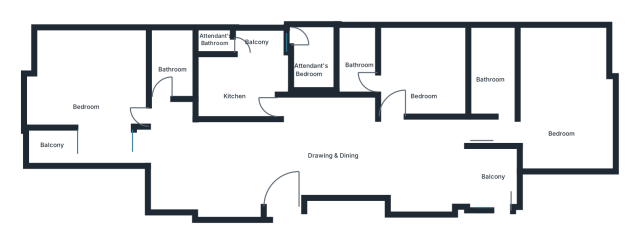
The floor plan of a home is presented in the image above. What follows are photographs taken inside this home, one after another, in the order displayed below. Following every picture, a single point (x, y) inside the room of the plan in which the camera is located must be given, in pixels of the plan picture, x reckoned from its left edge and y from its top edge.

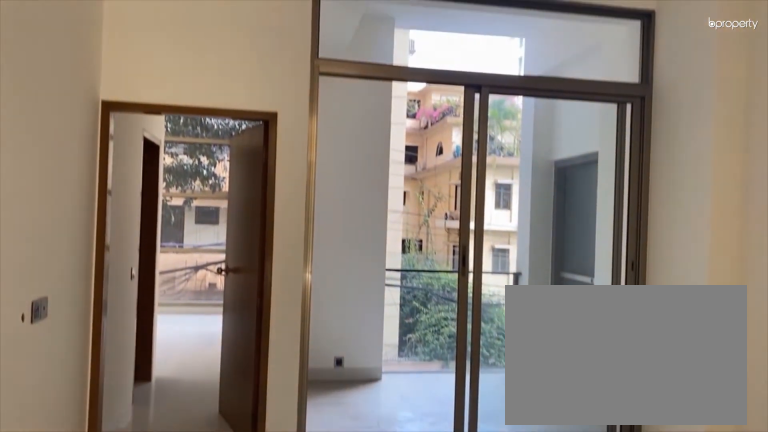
(383, 155)
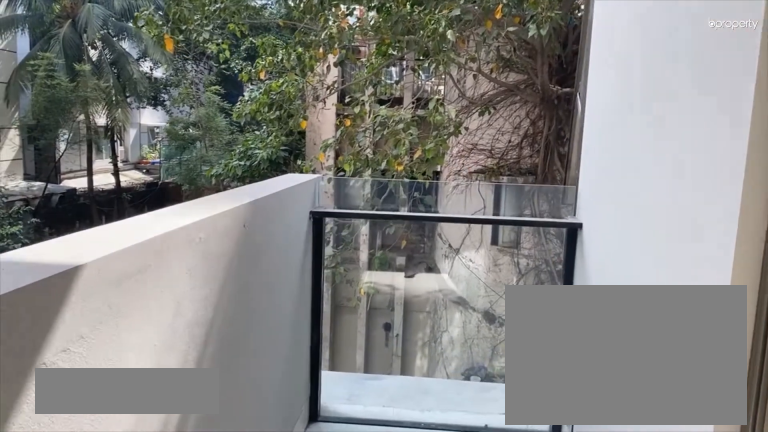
(60, 149)
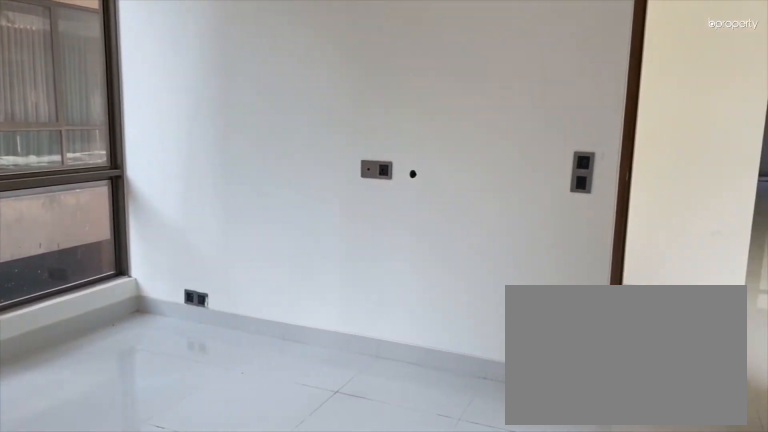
(86, 88)
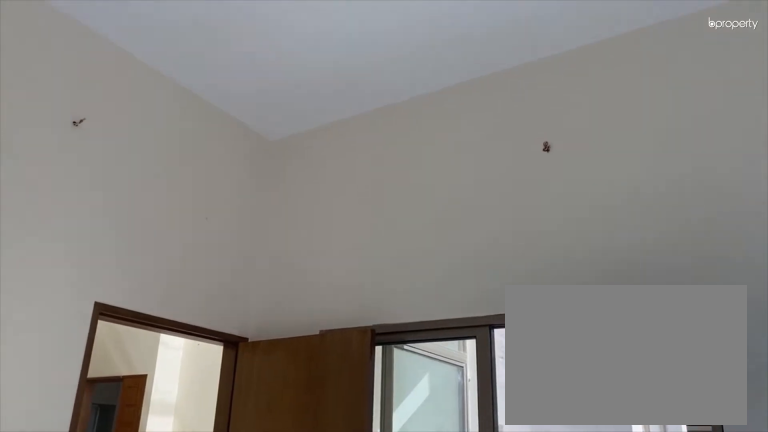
(86, 88)
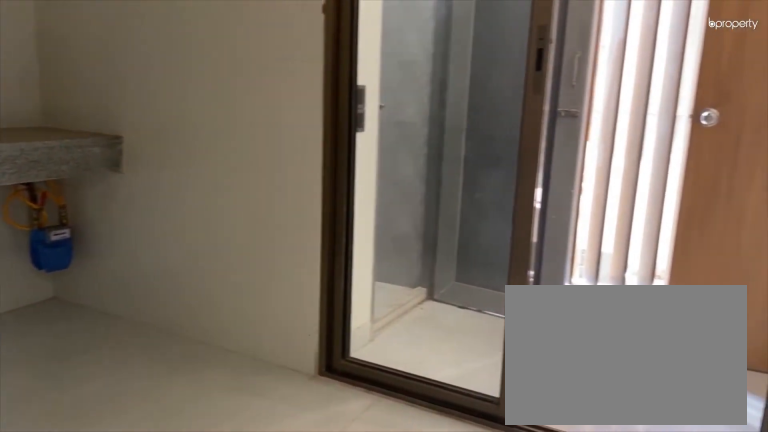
(236, 81)
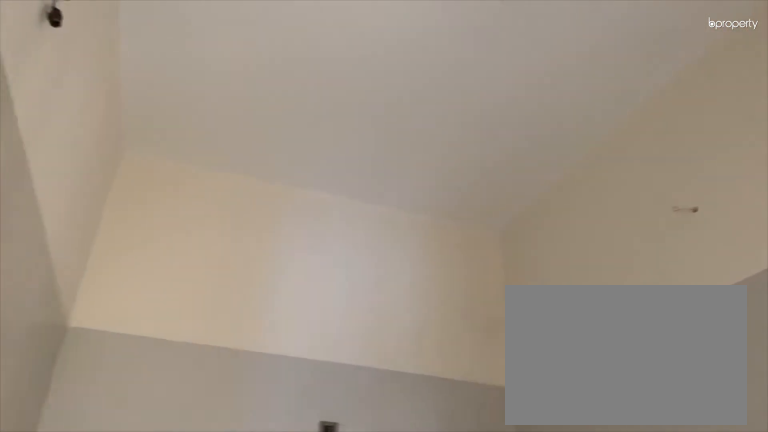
(236, 81)
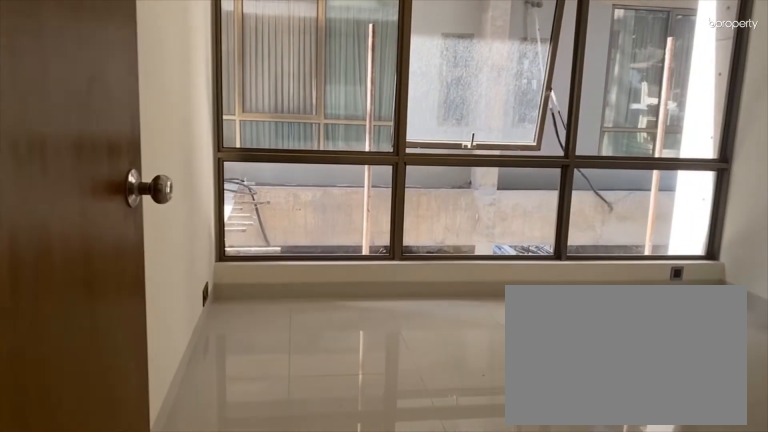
(389, 119)
